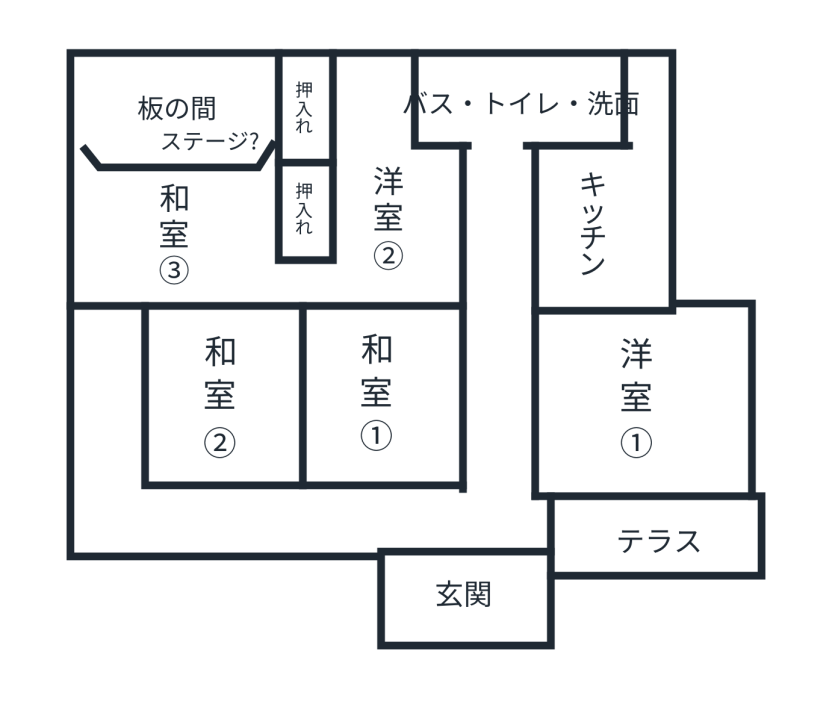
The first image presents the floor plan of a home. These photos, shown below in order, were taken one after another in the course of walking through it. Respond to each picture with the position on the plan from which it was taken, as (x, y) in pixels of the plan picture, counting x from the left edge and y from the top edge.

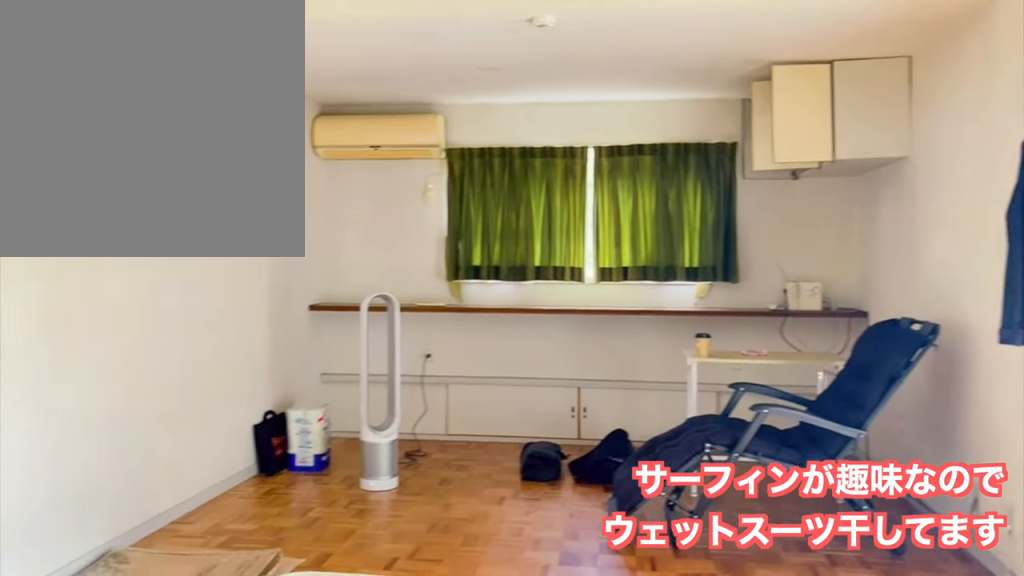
(594, 421)
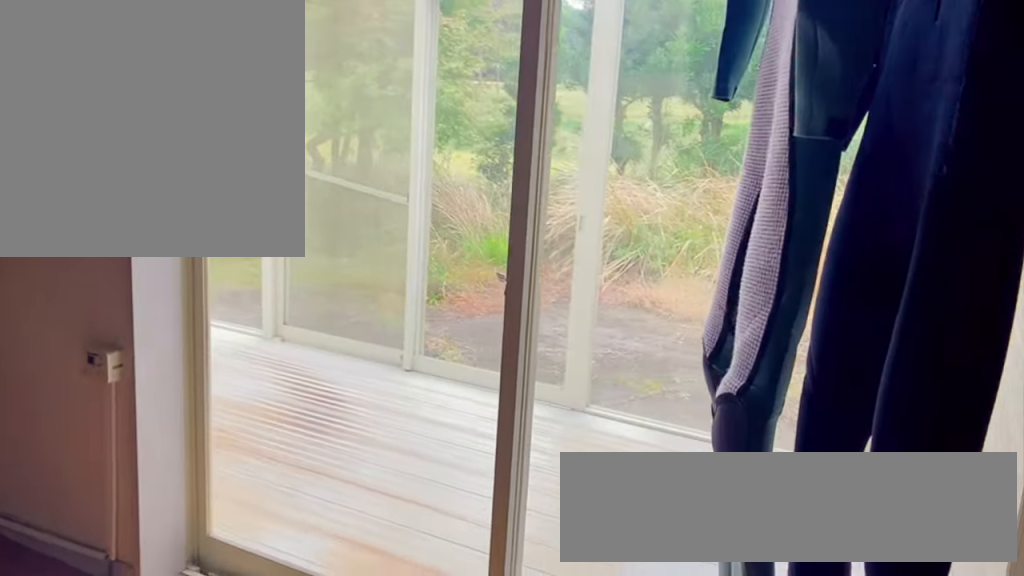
(623, 494)
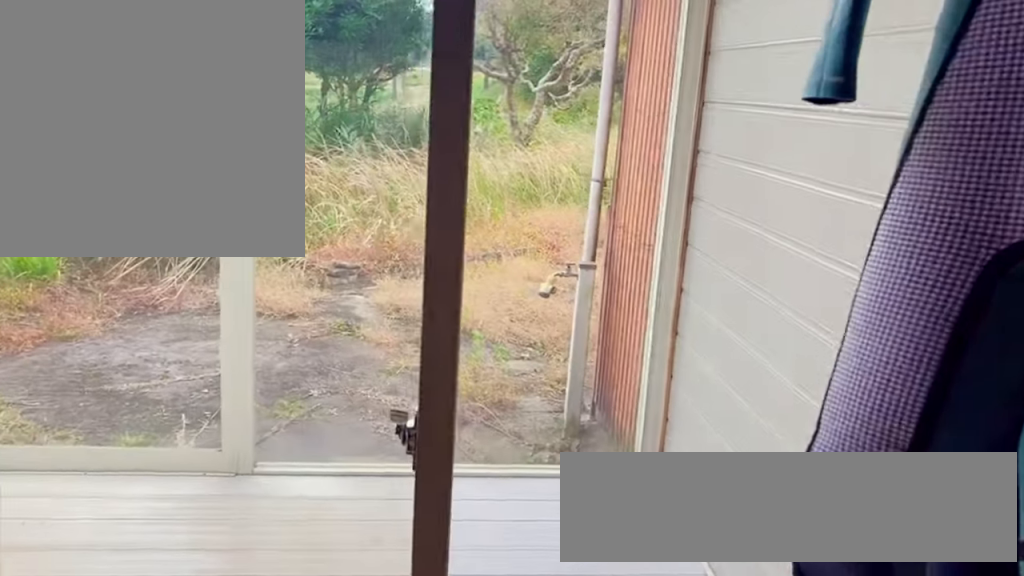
(625, 491)
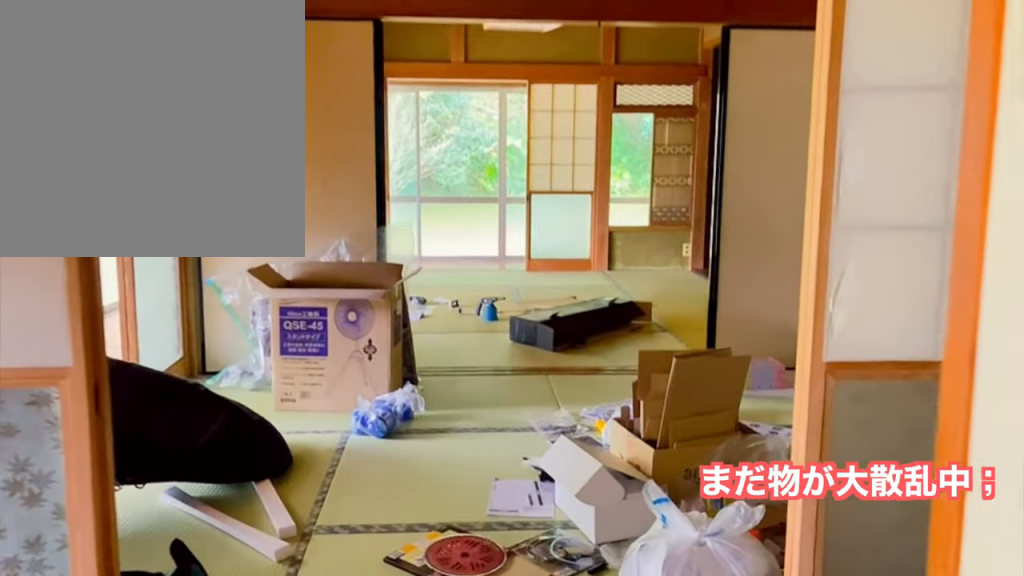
(599, 401)
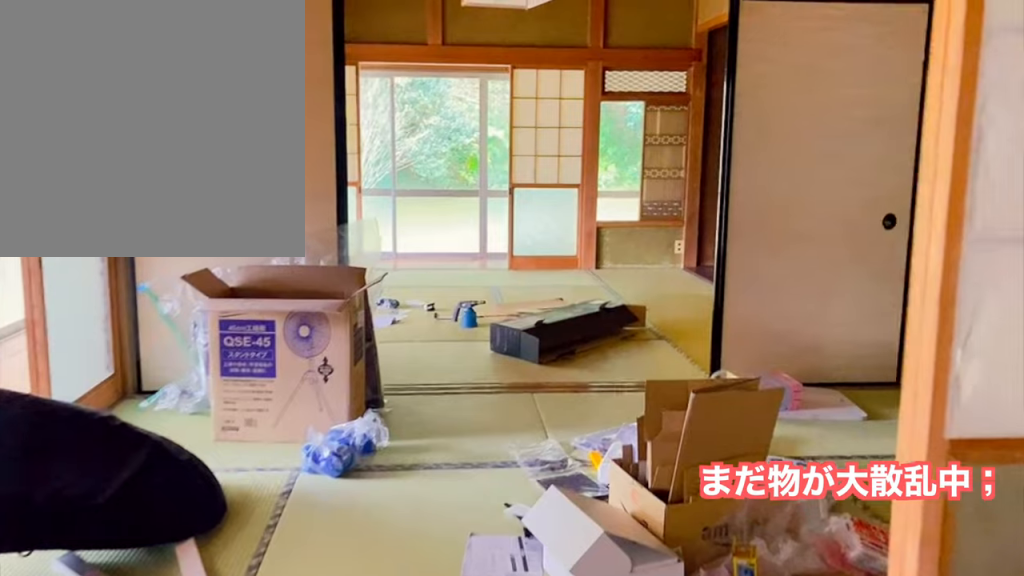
(564, 399)
